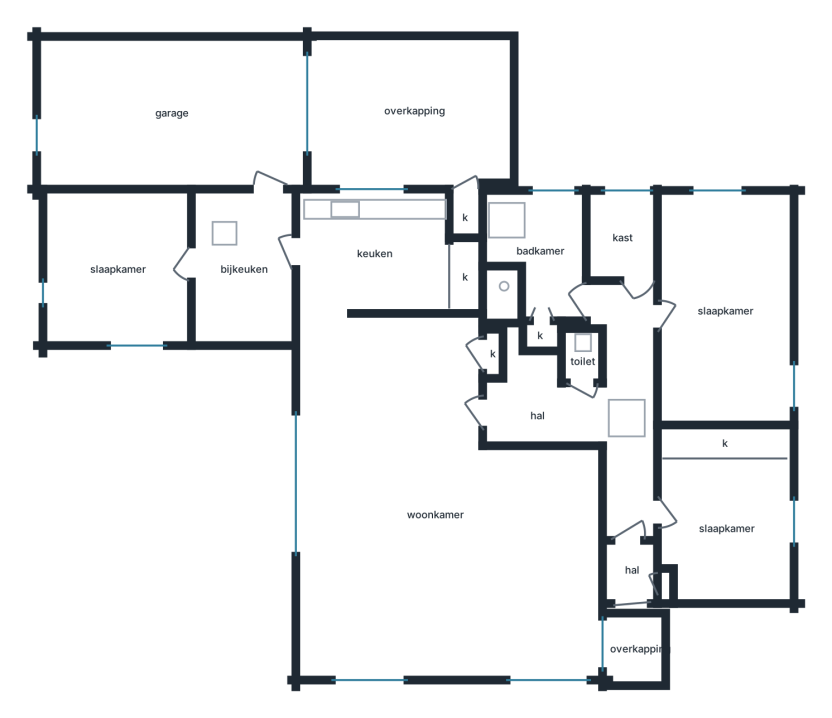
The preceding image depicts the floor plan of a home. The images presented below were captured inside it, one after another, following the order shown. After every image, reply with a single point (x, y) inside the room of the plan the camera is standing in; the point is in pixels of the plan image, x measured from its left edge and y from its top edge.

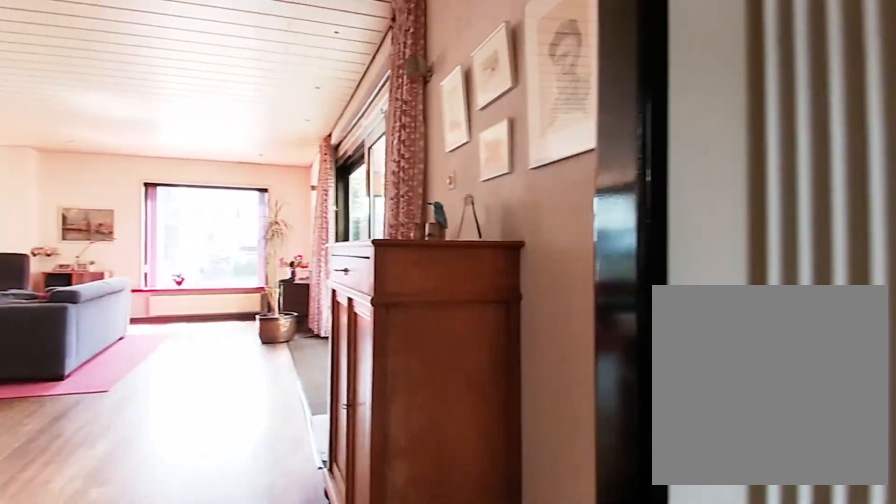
(375, 256)
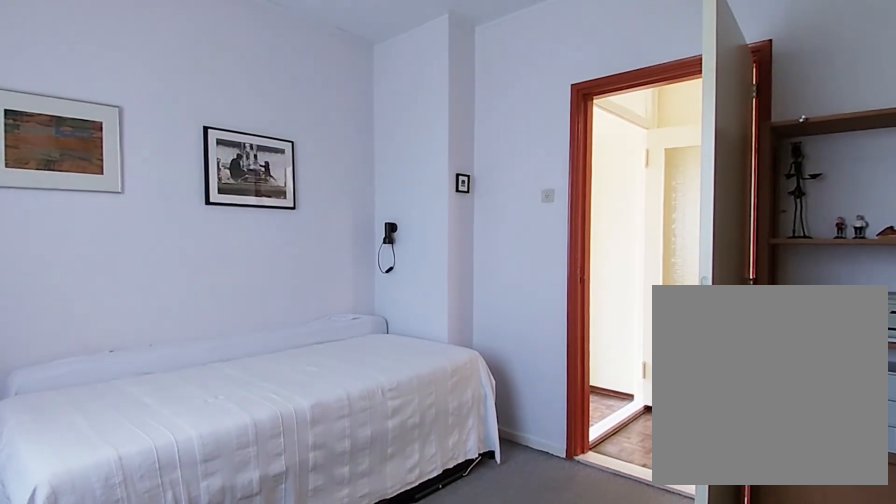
(726, 527)
